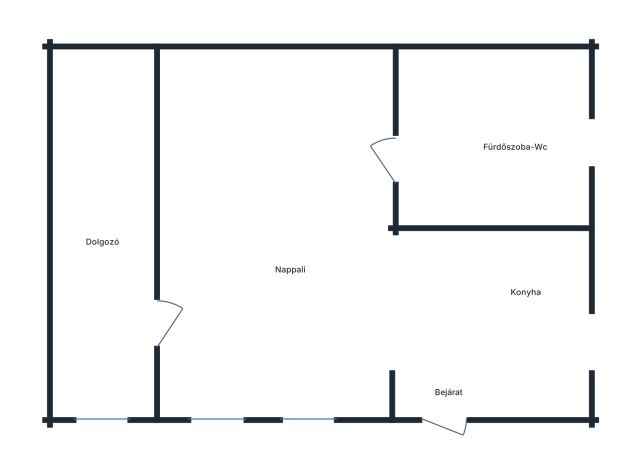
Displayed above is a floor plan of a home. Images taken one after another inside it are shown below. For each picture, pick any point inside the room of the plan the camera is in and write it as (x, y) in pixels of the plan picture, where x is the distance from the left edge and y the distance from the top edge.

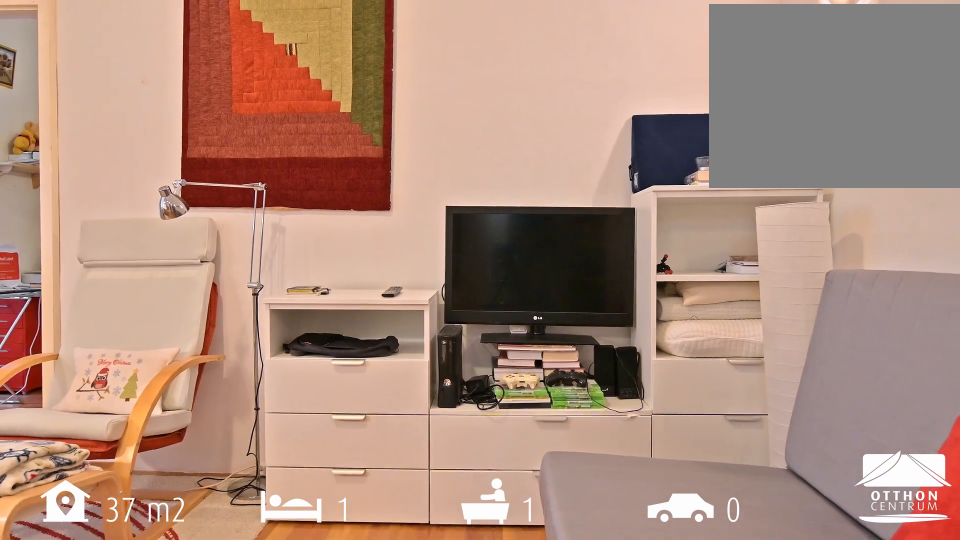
(275, 240)
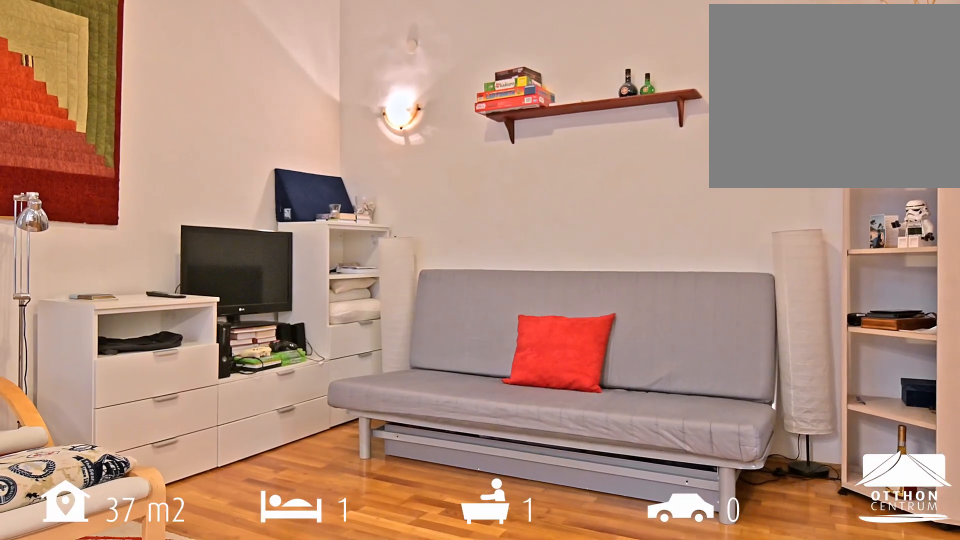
(275, 240)
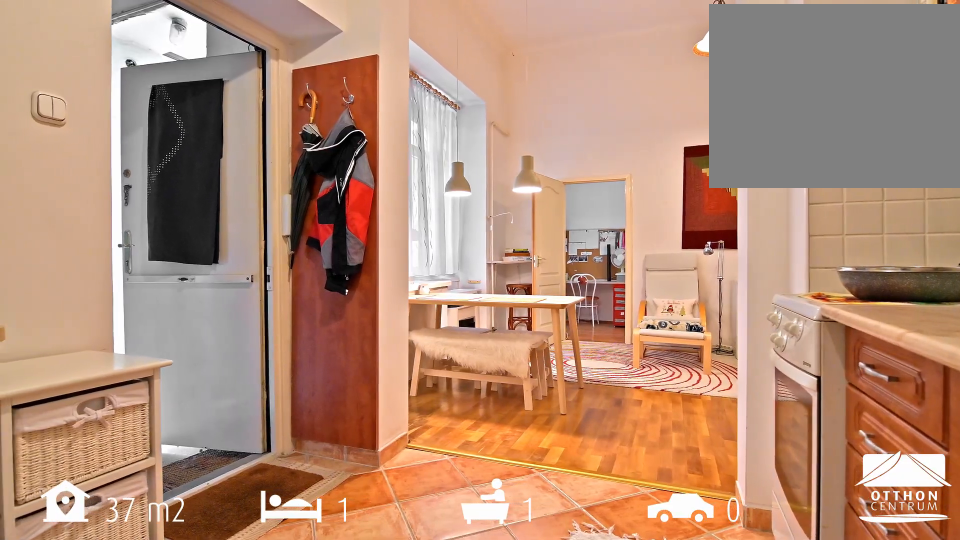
(491, 320)
